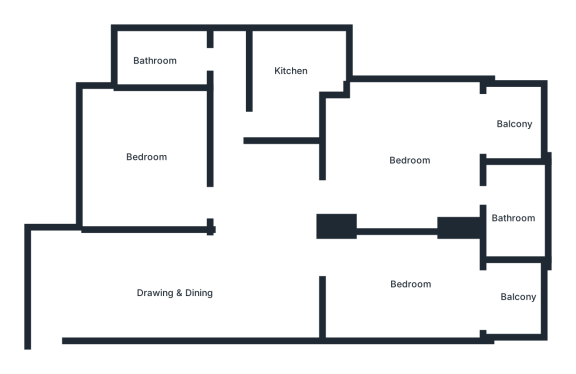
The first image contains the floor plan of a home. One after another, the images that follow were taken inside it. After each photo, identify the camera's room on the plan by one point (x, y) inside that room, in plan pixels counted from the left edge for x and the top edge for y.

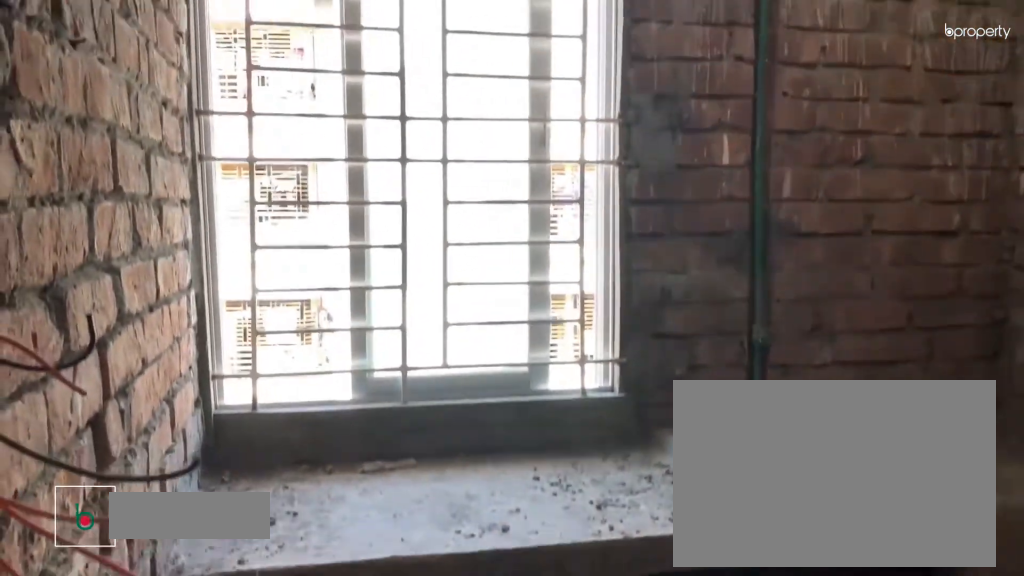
(287, 75)
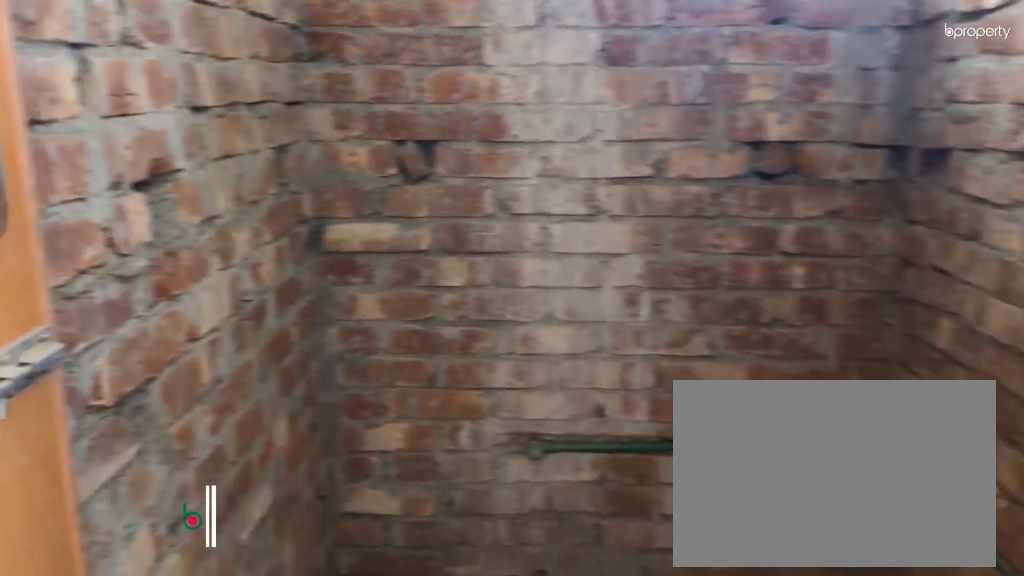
(166, 56)
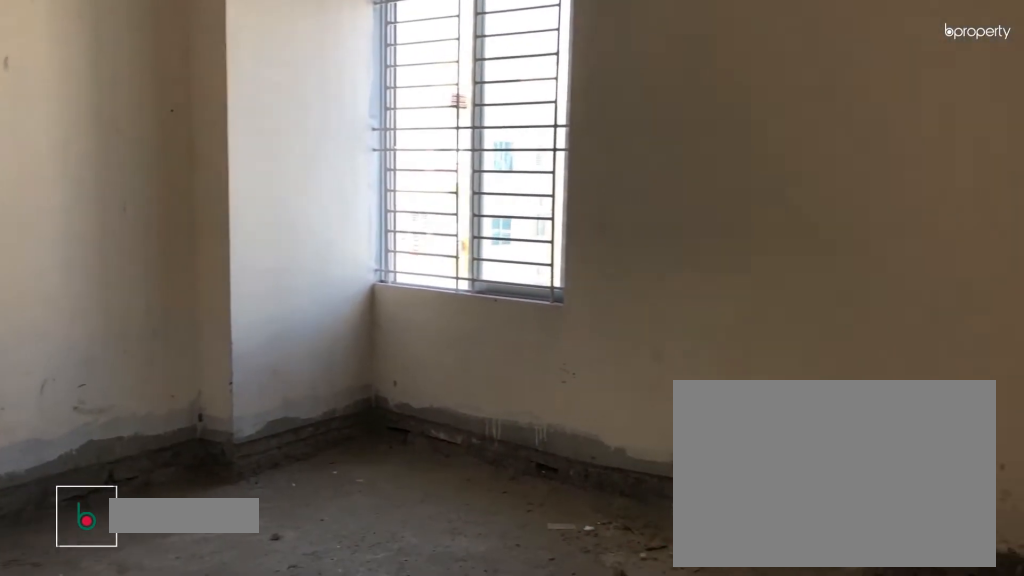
(152, 165)
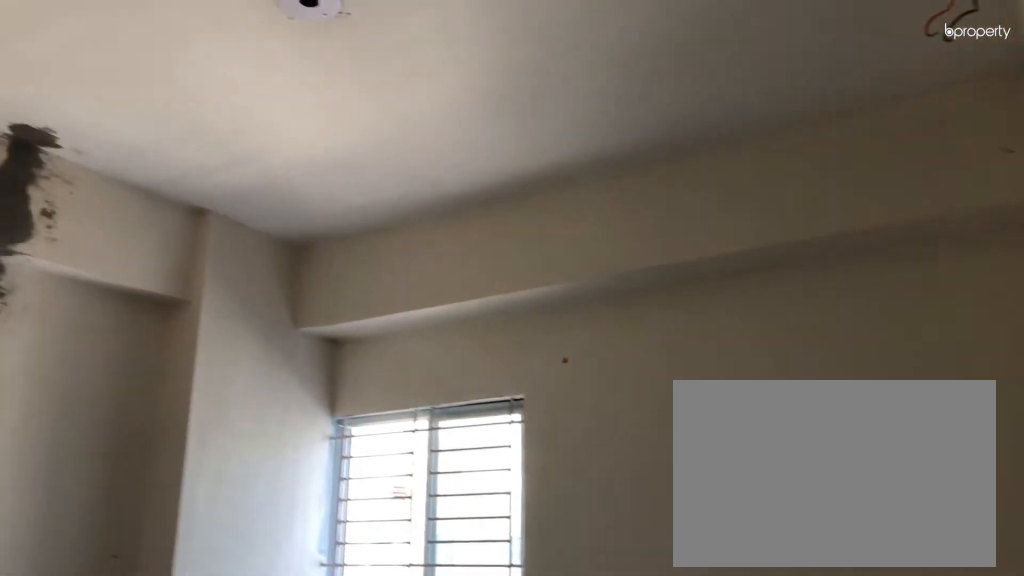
(152, 165)
